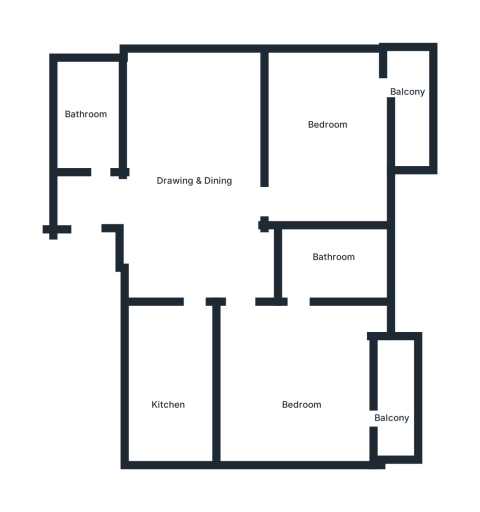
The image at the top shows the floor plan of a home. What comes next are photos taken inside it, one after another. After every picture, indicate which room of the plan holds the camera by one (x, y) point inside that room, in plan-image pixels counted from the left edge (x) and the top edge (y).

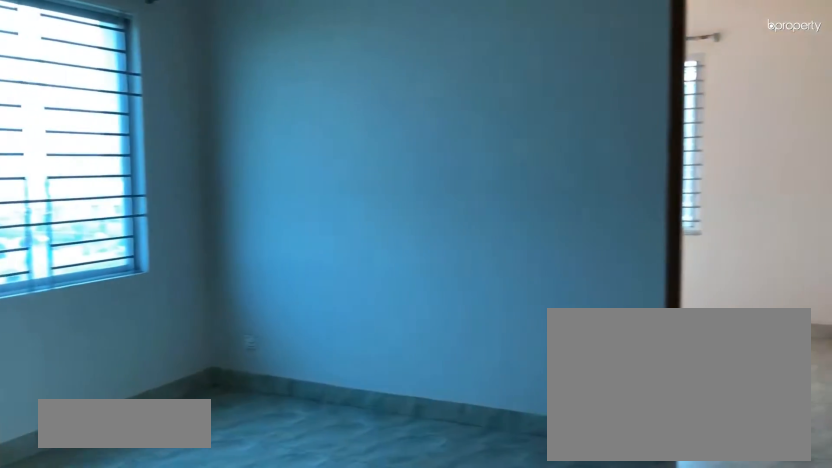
(188, 205)
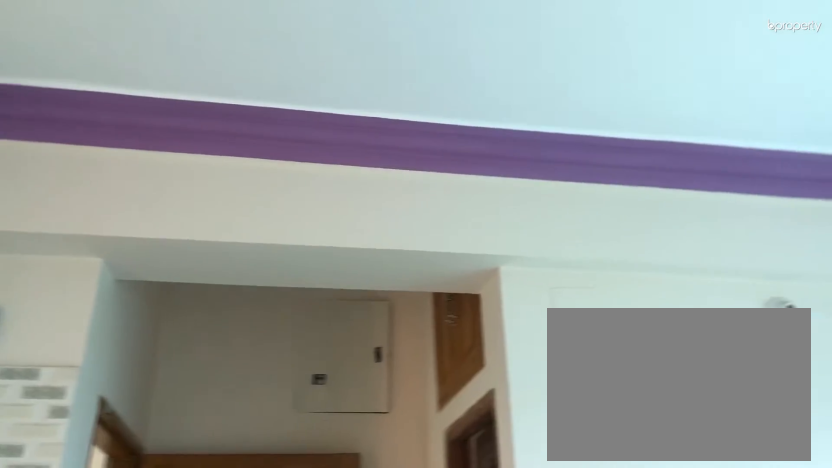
(182, 206)
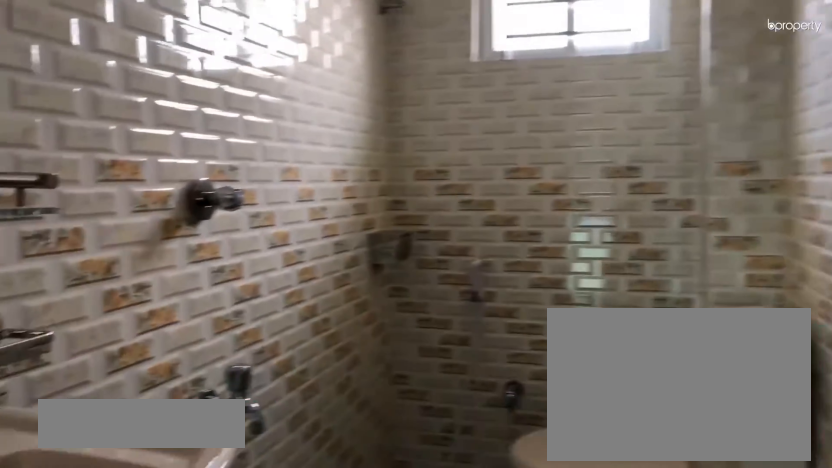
(92, 118)
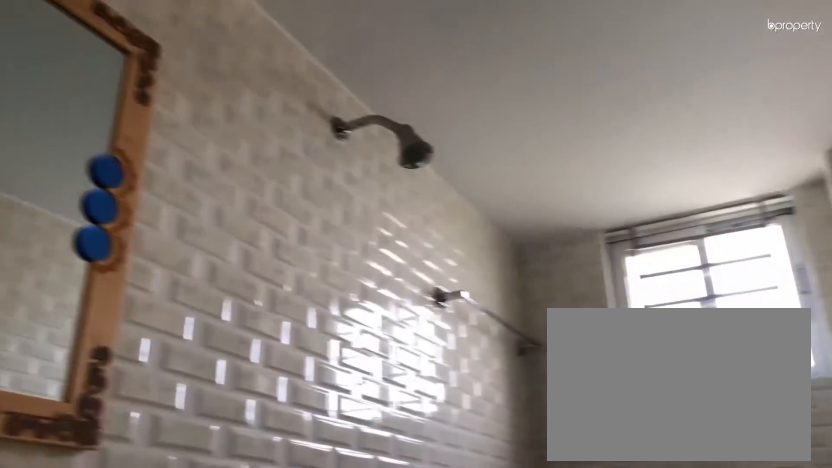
(92, 118)
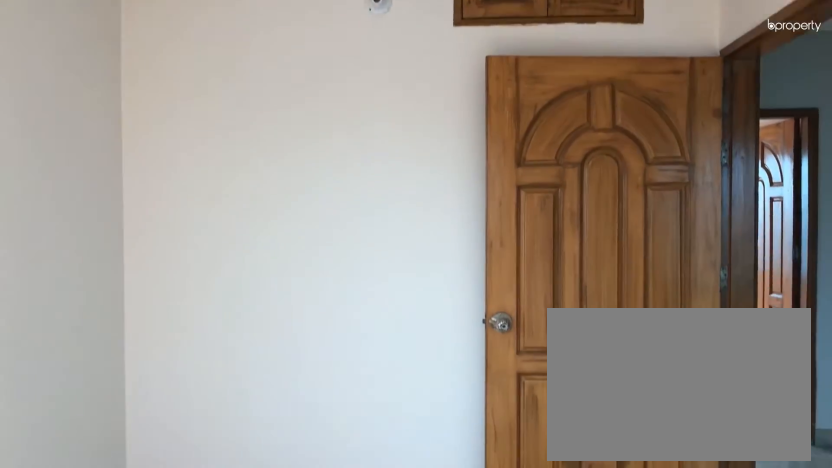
(330, 129)
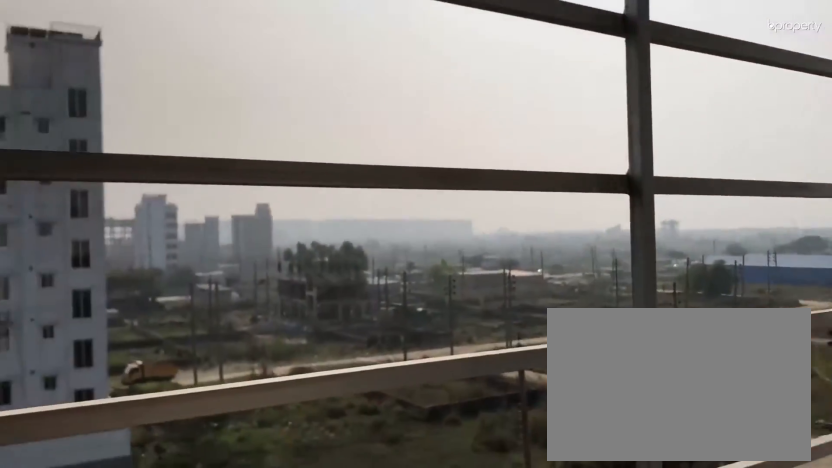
(412, 102)
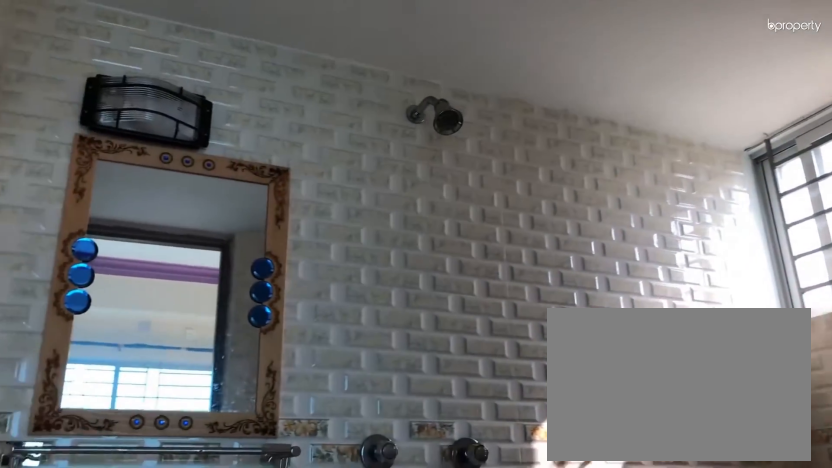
(325, 257)
